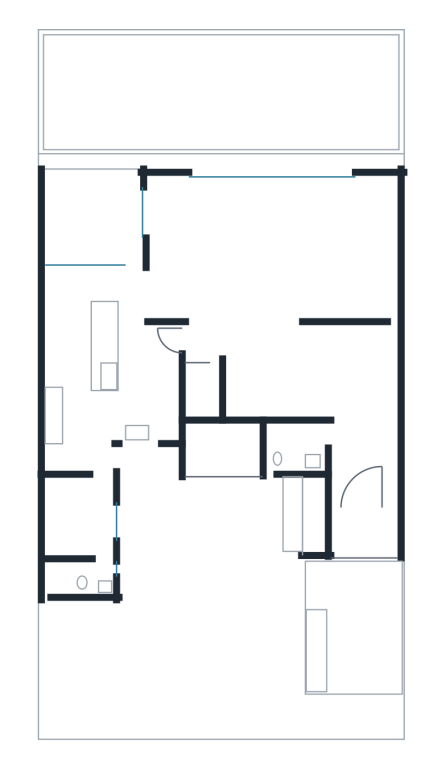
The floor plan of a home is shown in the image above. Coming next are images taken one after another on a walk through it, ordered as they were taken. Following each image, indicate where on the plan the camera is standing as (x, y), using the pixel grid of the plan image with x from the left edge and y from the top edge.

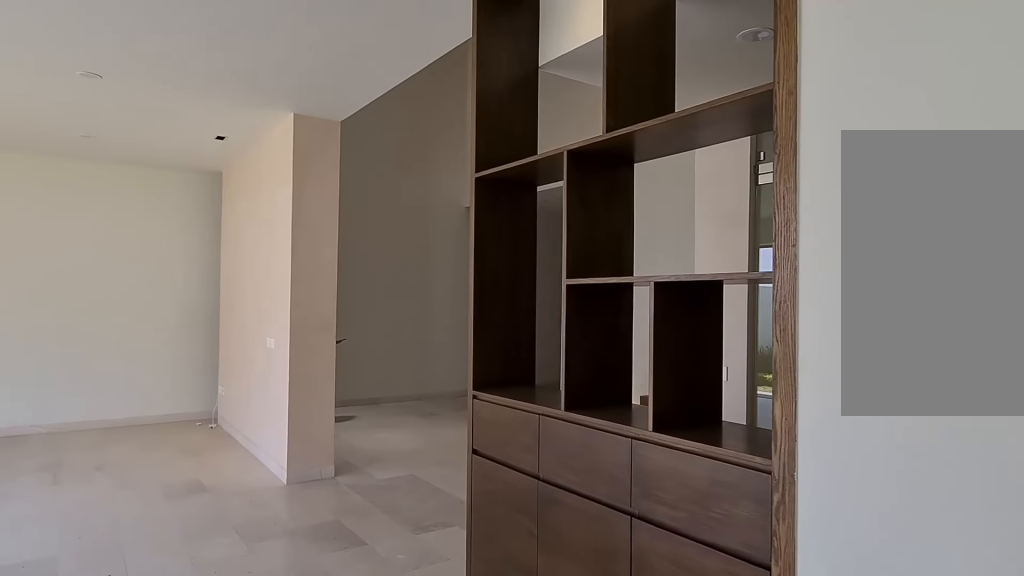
(115, 288)
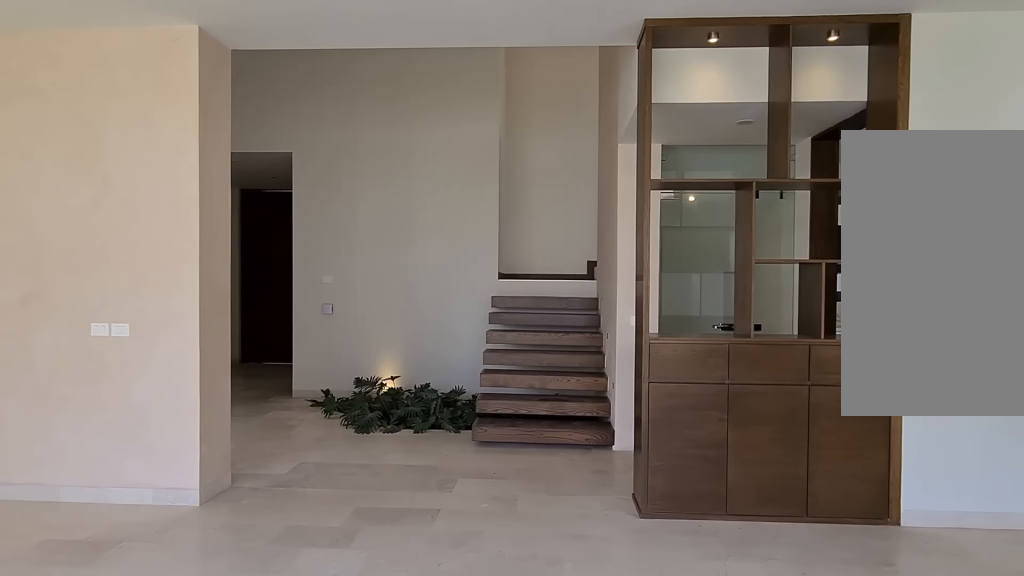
(246, 305)
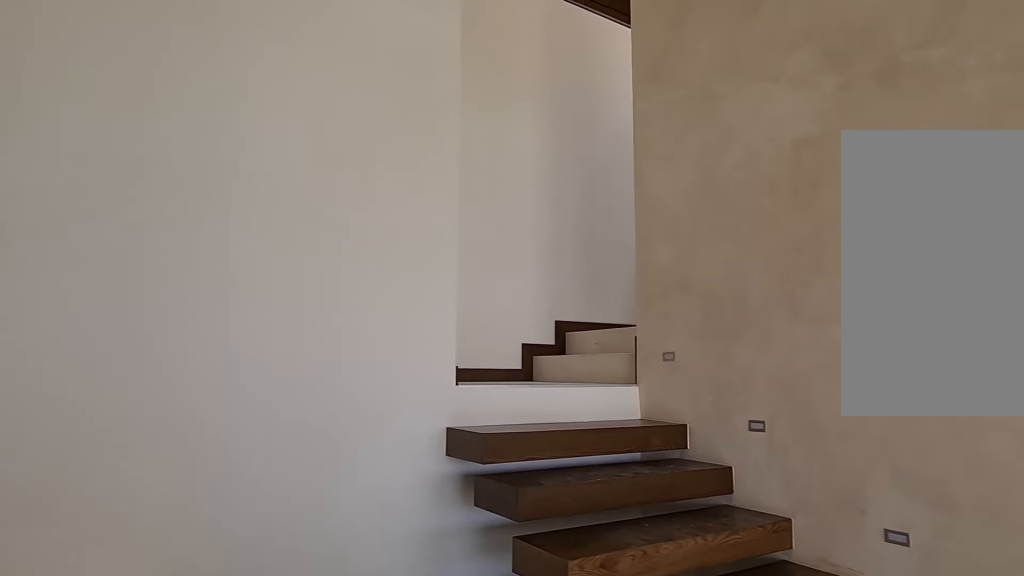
(246, 298)
